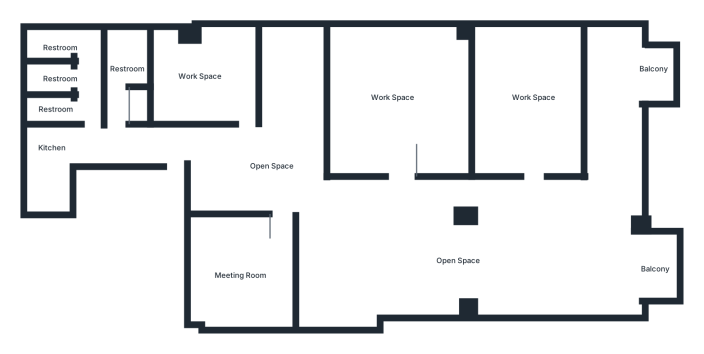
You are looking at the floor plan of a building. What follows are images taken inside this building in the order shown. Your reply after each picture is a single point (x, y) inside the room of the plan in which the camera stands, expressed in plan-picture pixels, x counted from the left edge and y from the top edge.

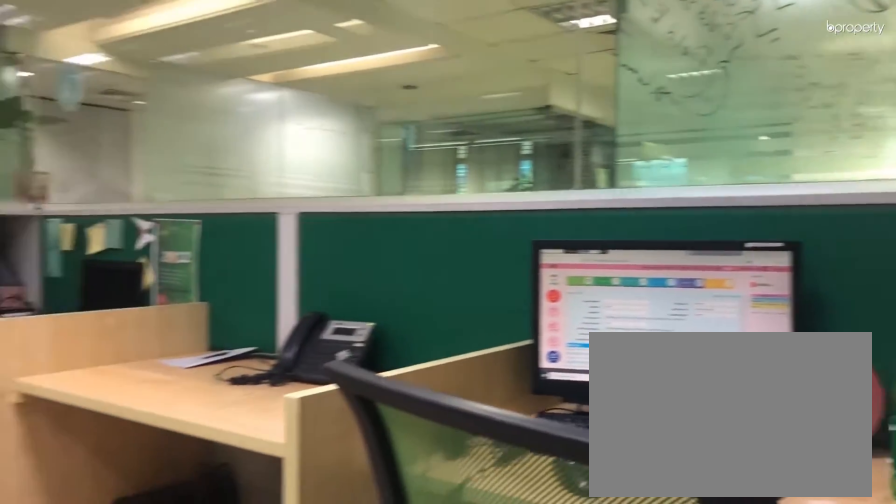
(404, 118)
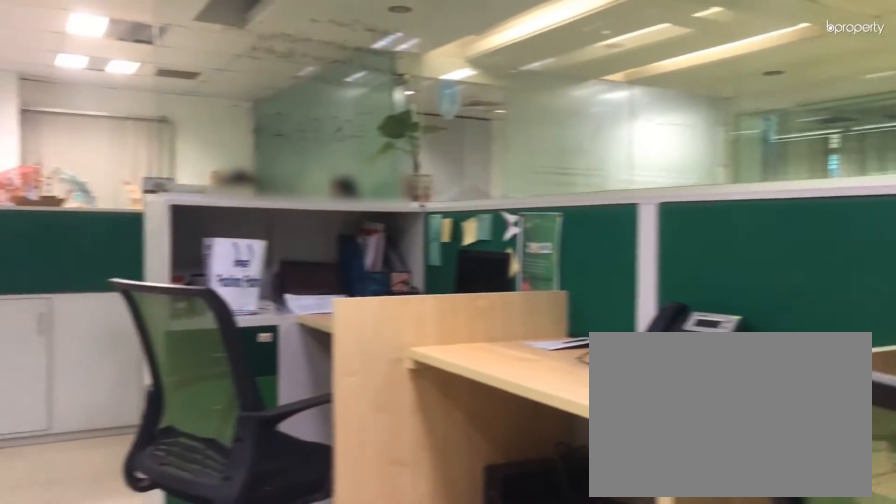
(404, 118)
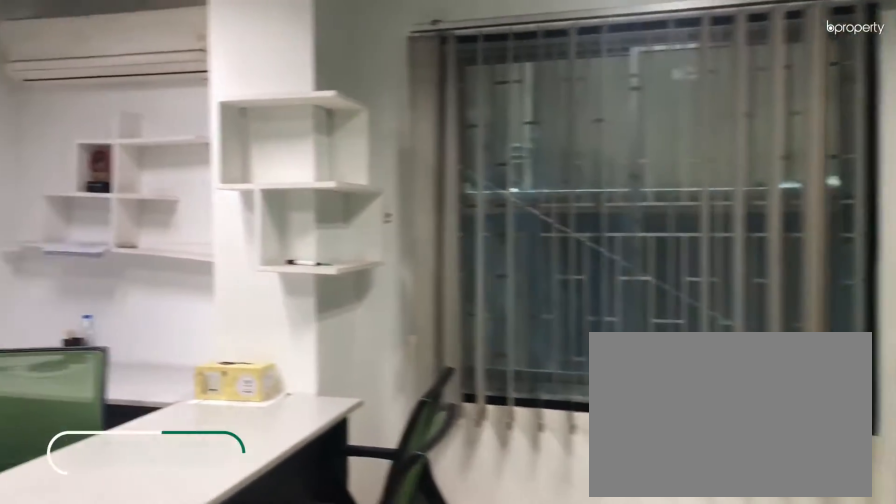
(210, 77)
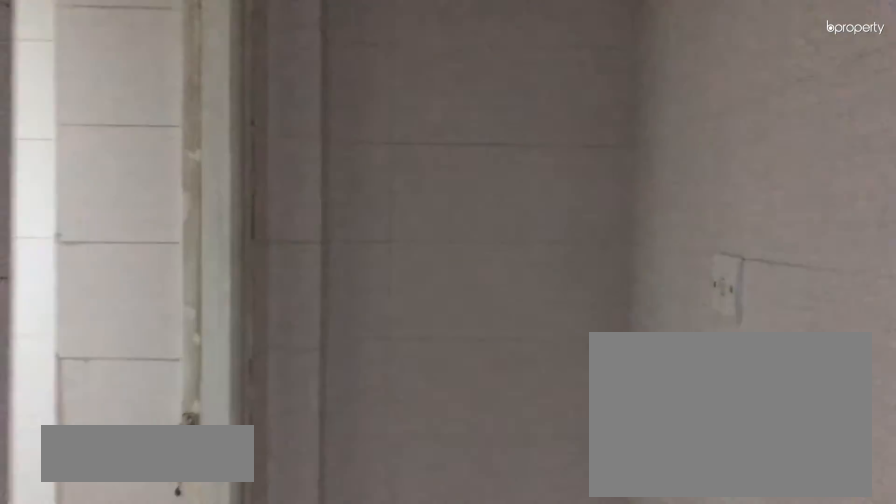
(67, 44)
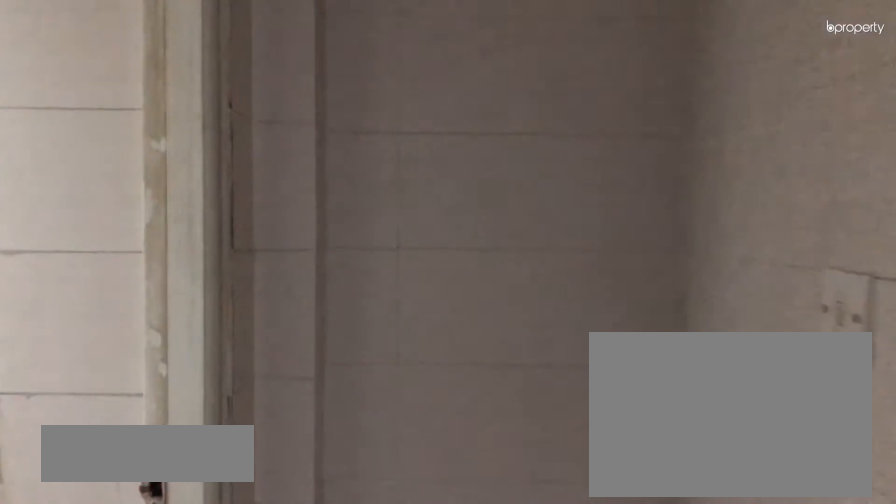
(67, 44)
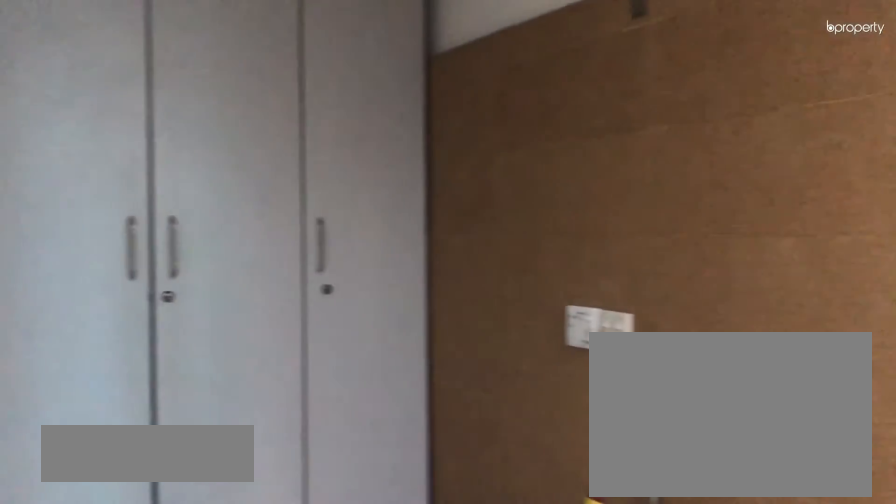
(47, 184)
